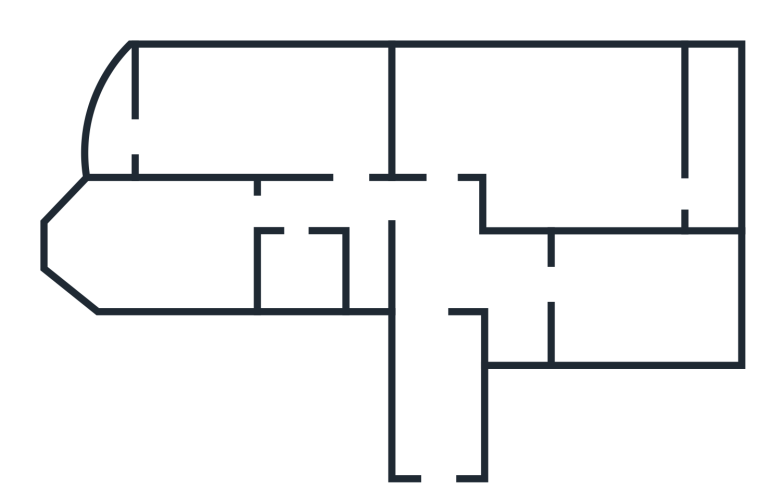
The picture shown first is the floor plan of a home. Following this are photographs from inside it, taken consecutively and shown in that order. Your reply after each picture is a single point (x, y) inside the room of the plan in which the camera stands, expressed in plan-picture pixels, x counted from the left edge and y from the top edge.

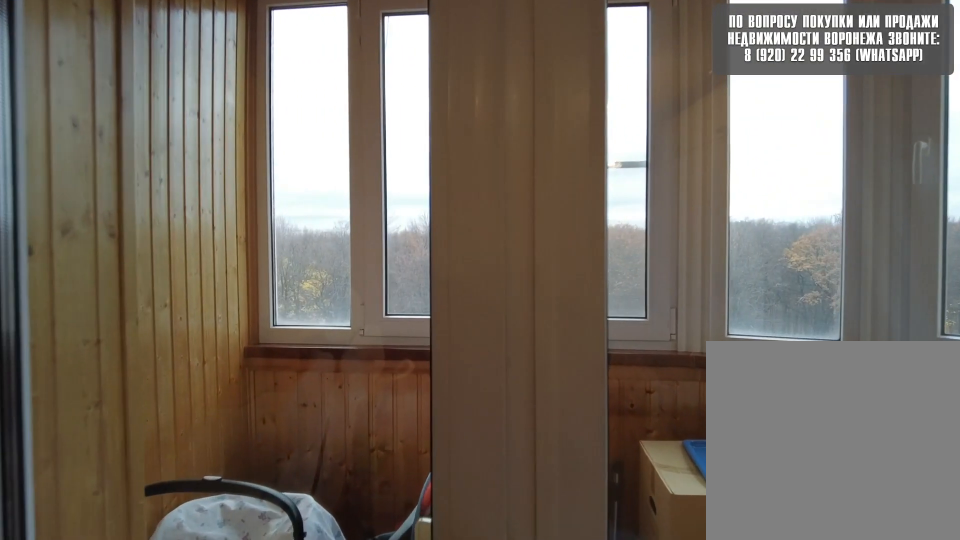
(186, 124)
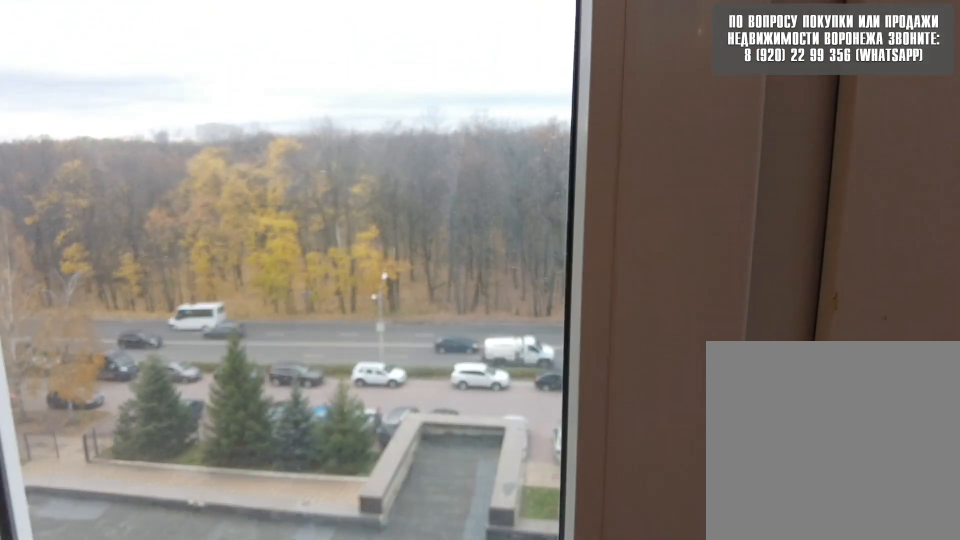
(119, 127)
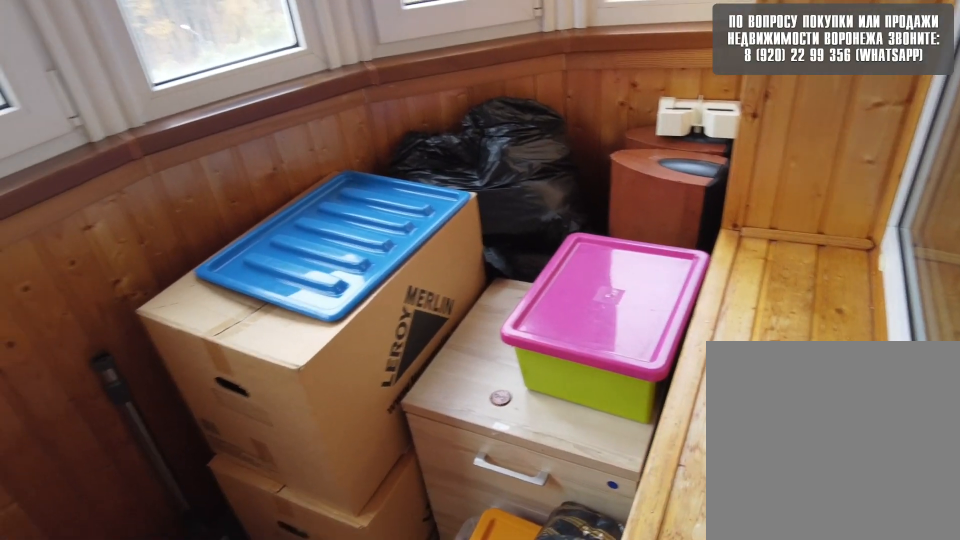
(119, 127)
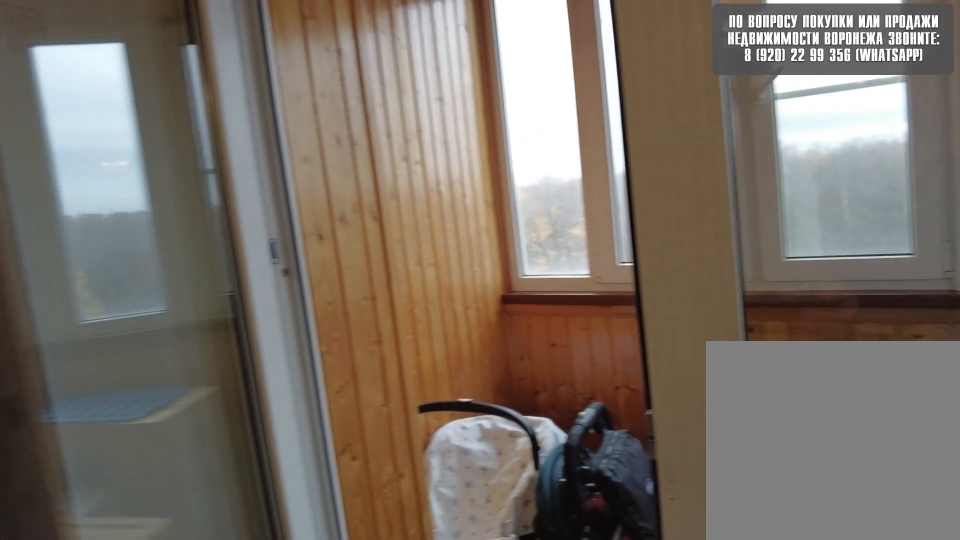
(178, 133)
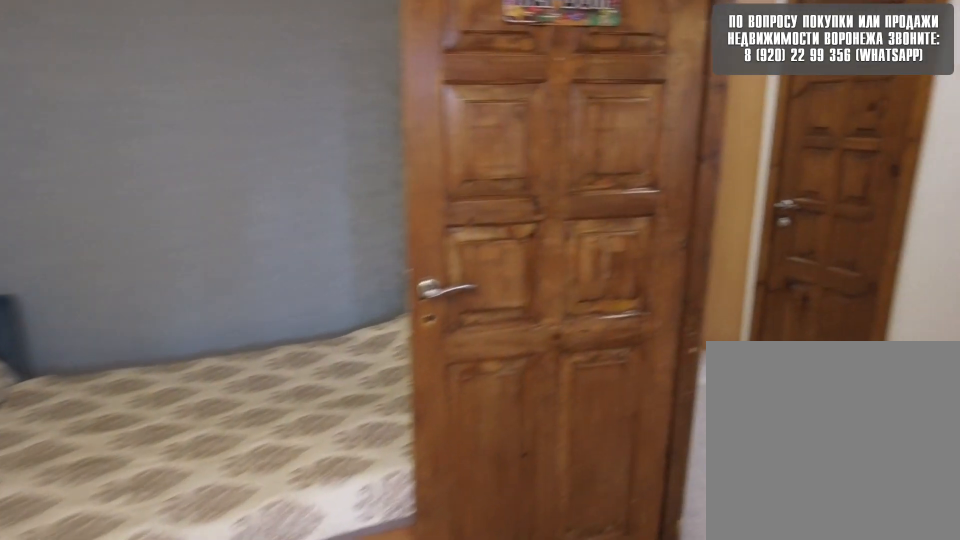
(292, 149)
